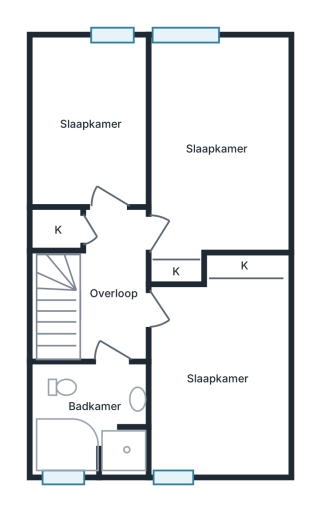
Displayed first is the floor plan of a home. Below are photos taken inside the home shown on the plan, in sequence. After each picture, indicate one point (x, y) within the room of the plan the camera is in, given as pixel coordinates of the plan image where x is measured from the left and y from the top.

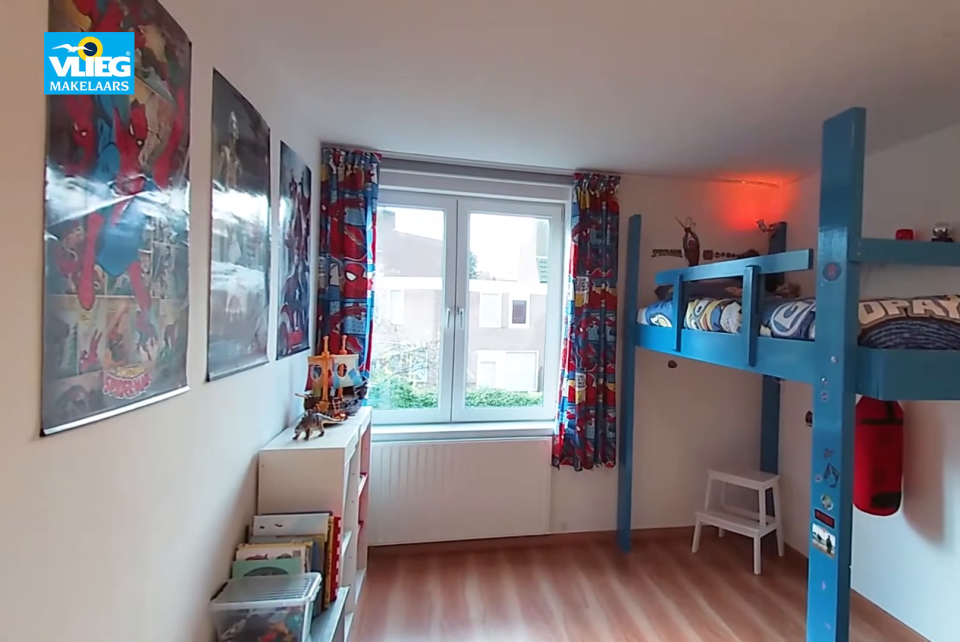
(220, 74)
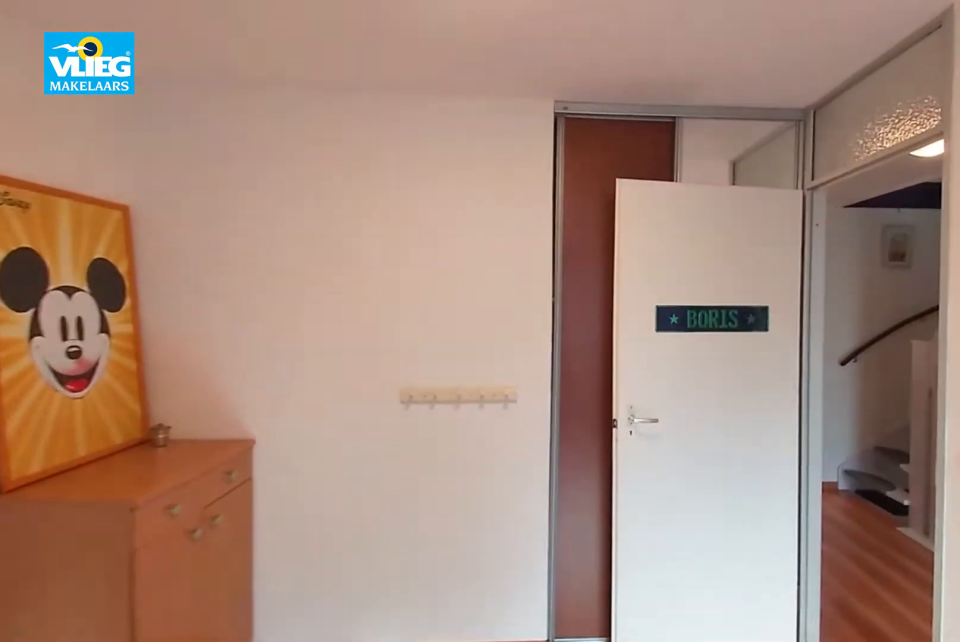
(236, 60)
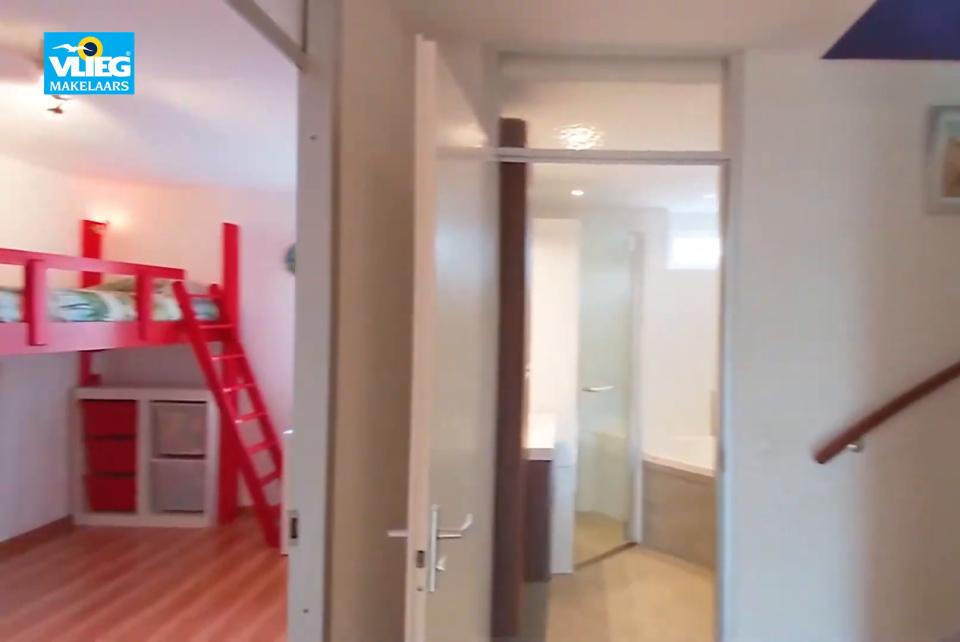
(112, 285)
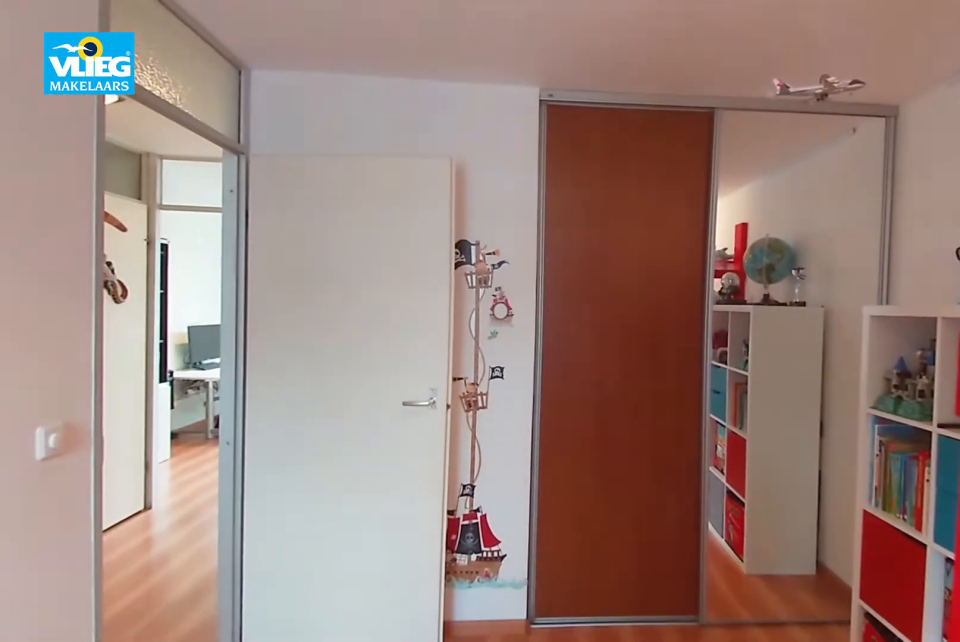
(218, 376)
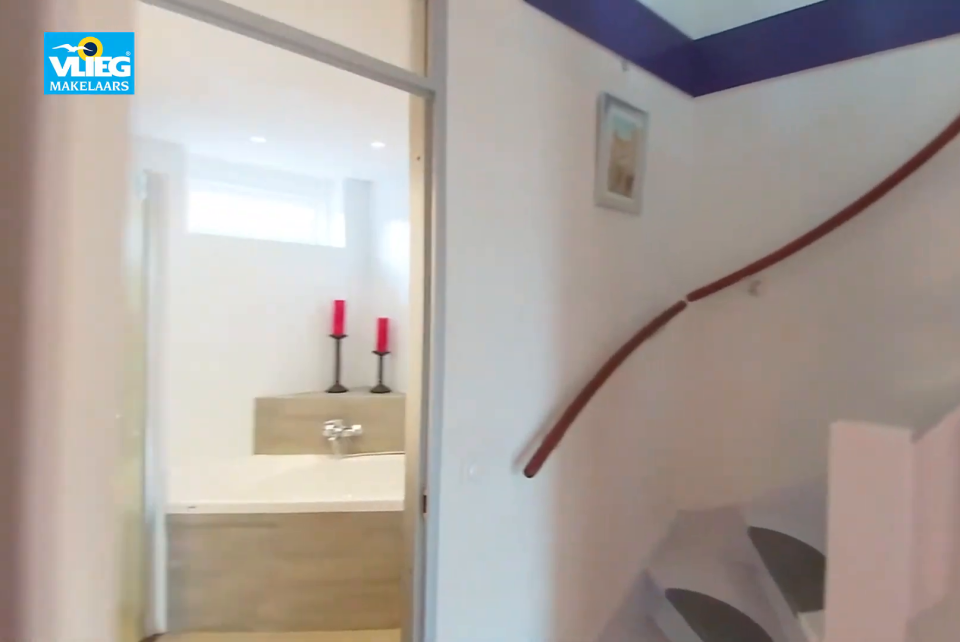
(112, 285)
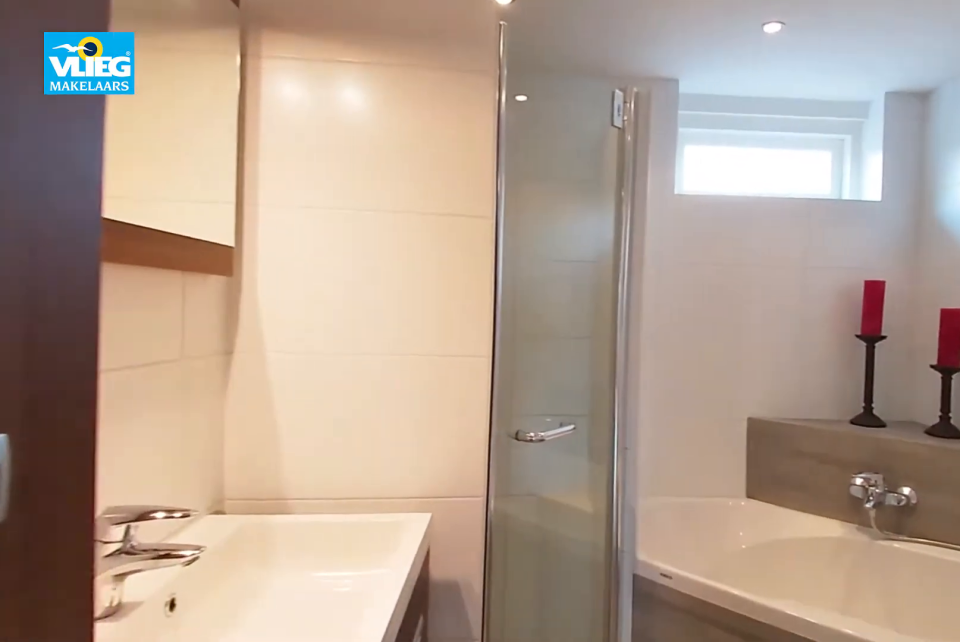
(90, 417)
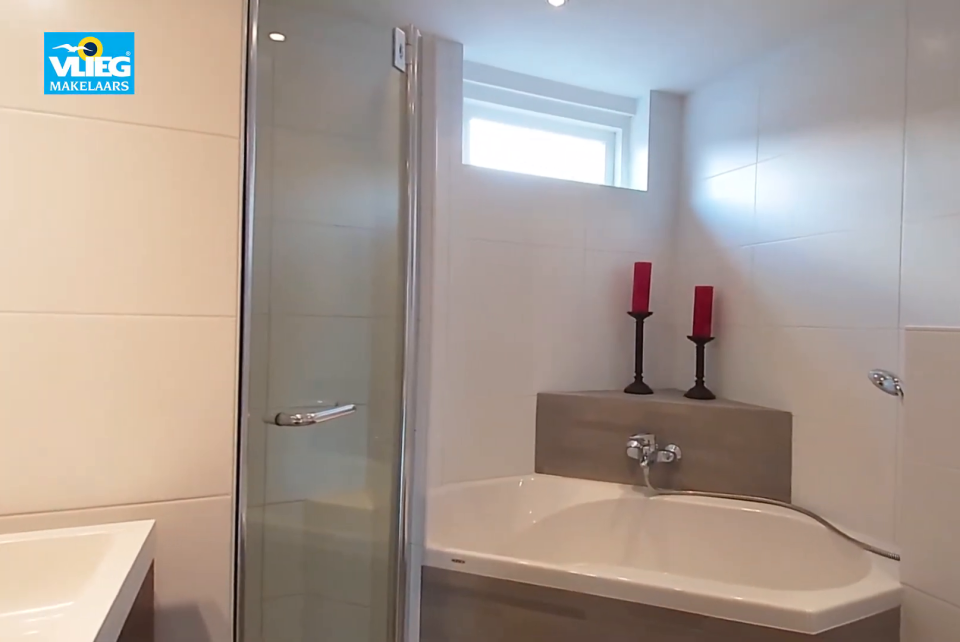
(90, 417)
